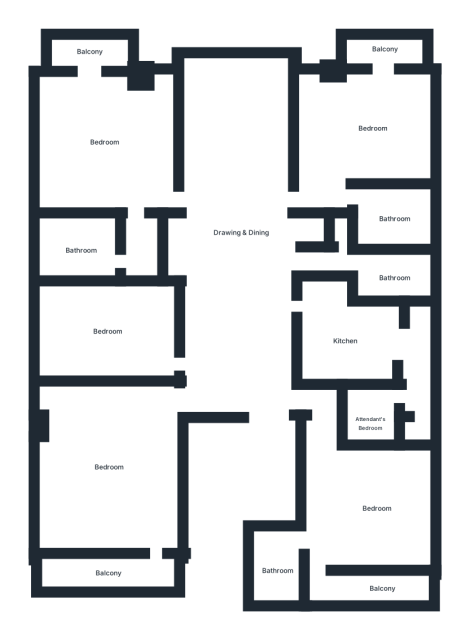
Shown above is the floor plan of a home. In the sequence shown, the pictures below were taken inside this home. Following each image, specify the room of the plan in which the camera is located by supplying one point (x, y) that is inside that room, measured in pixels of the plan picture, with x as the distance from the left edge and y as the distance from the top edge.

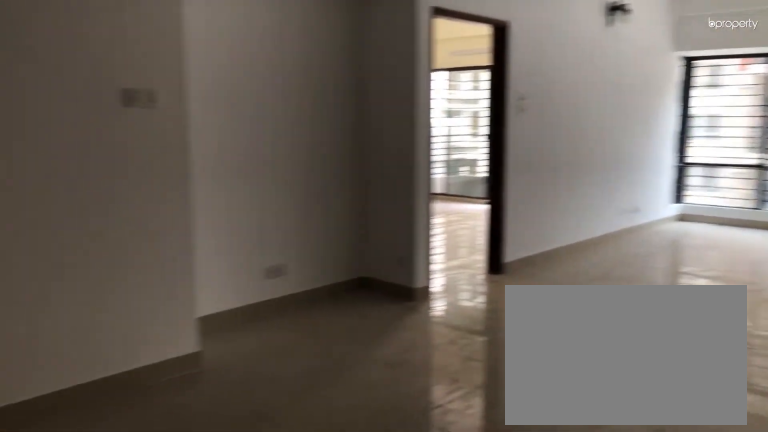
(235, 262)
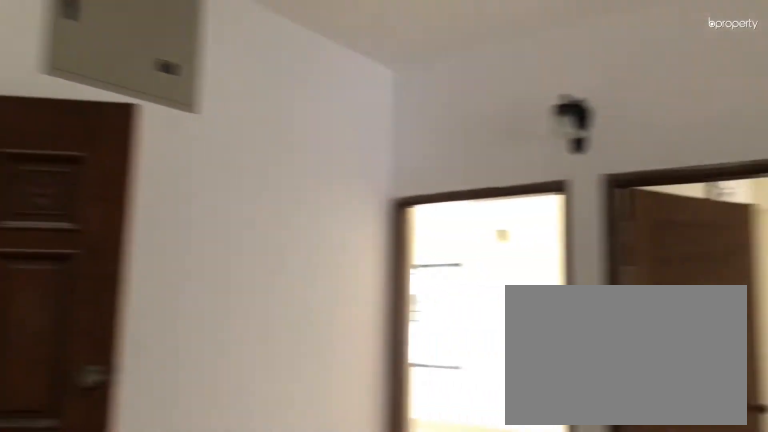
(235, 262)
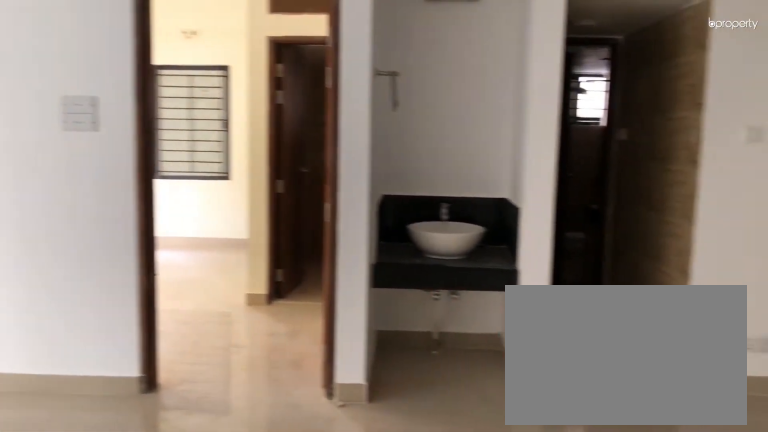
(233, 164)
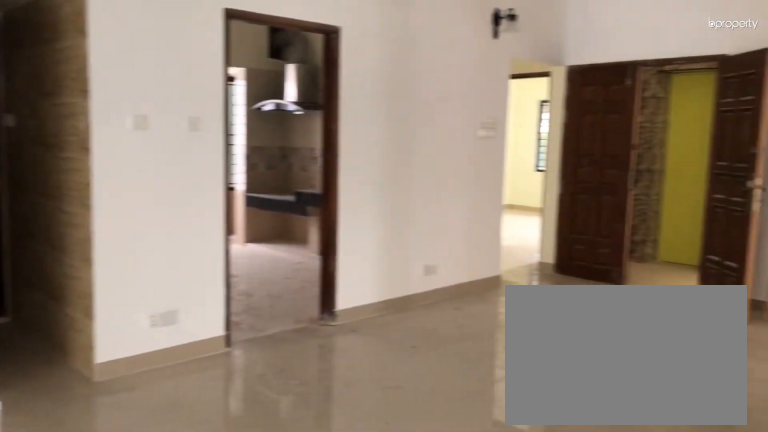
(238, 289)
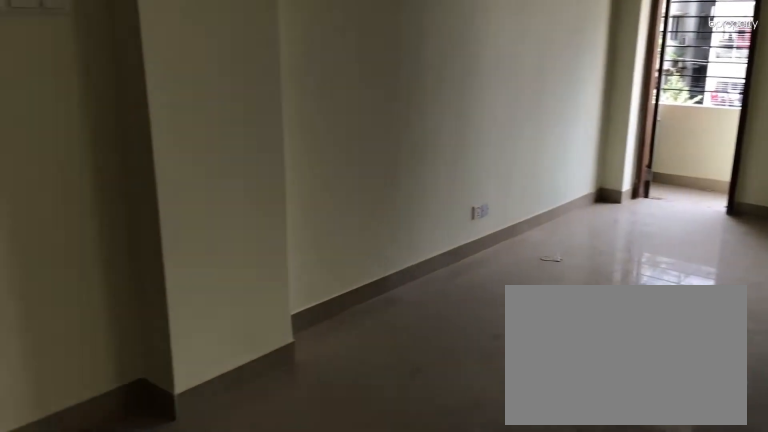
(108, 463)
